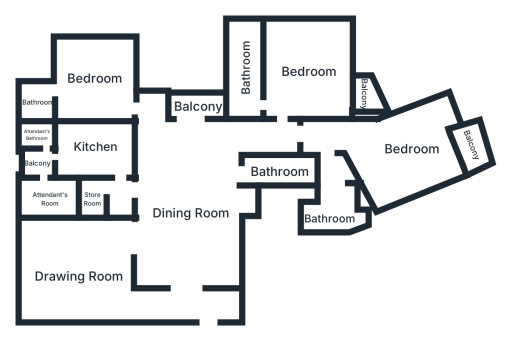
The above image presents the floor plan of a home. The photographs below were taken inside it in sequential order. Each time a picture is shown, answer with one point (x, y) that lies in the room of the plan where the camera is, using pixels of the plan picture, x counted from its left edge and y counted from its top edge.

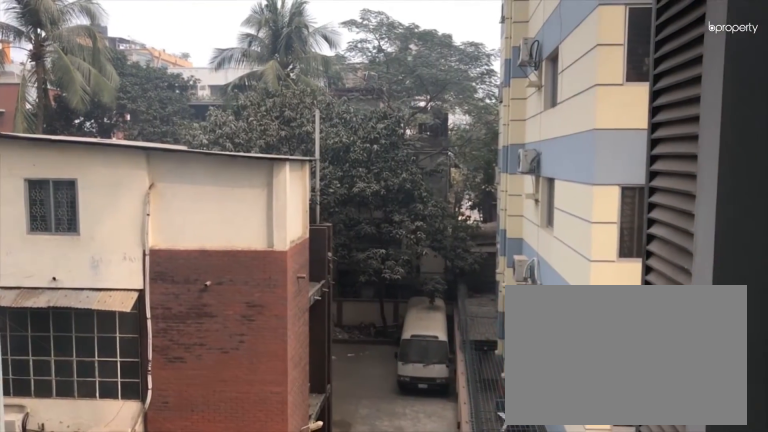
(199, 107)
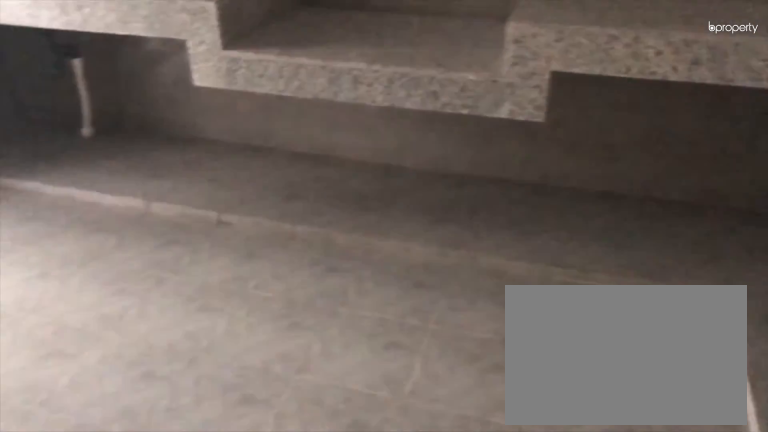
(95, 149)
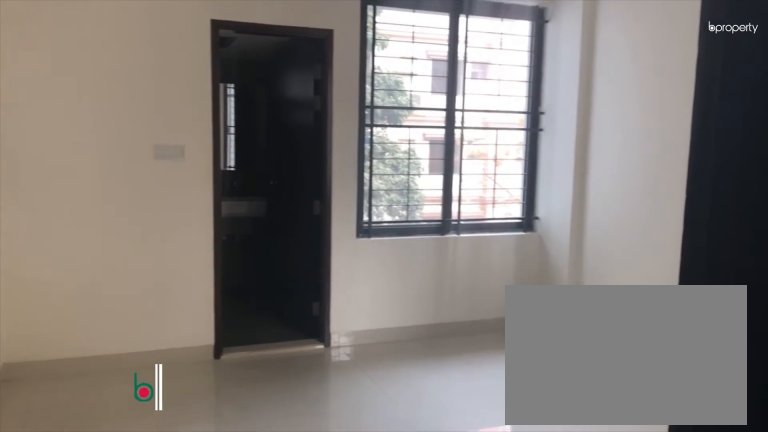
(93, 80)
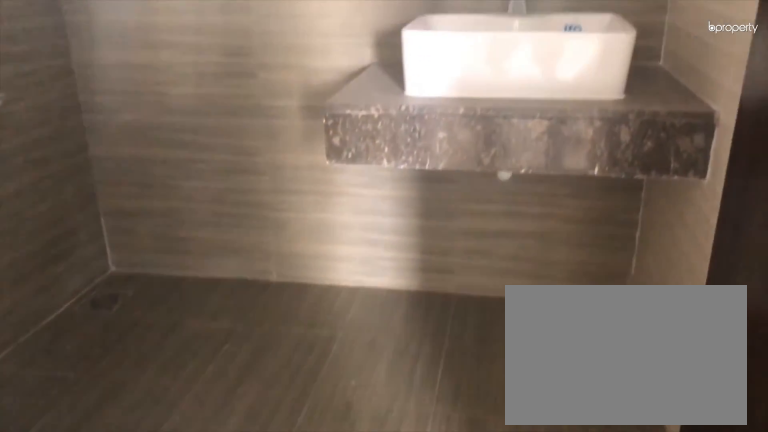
(41, 102)
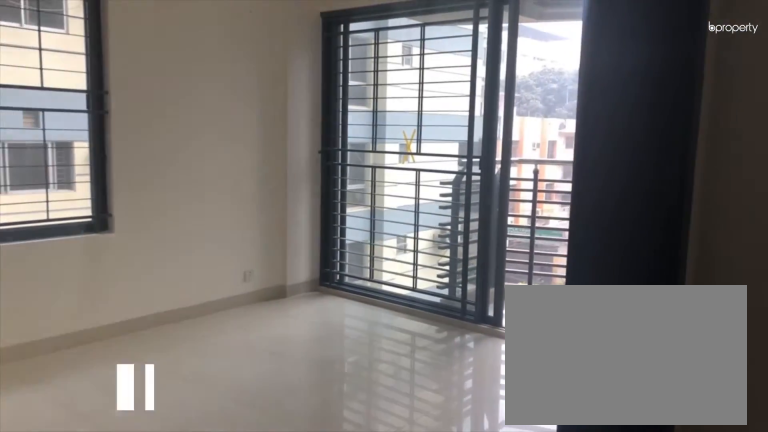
(309, 73)
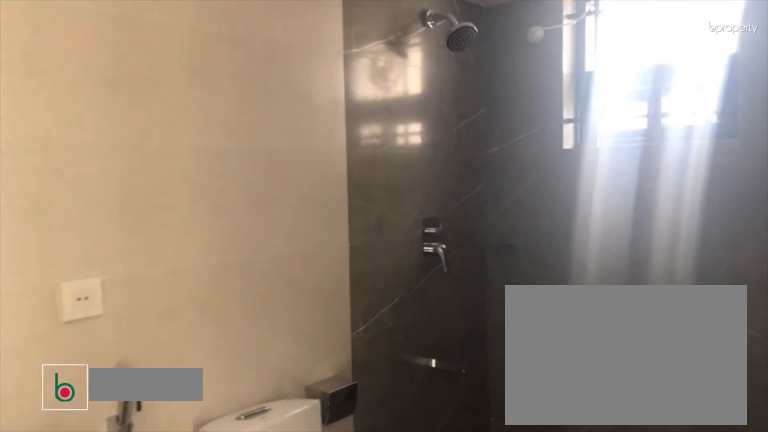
(246, 66)
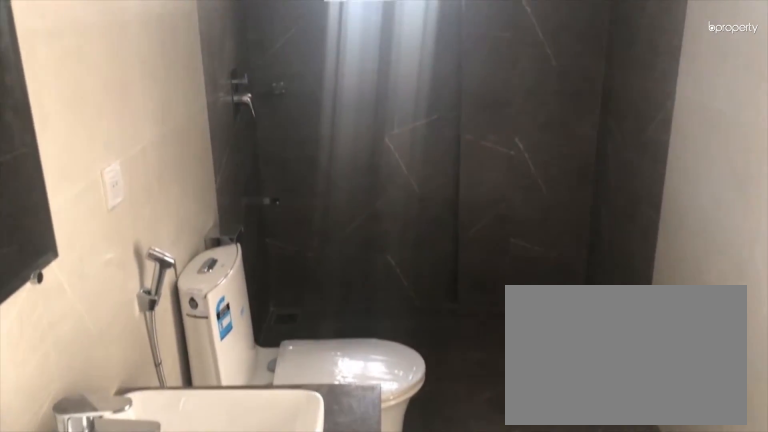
(246, 66)
